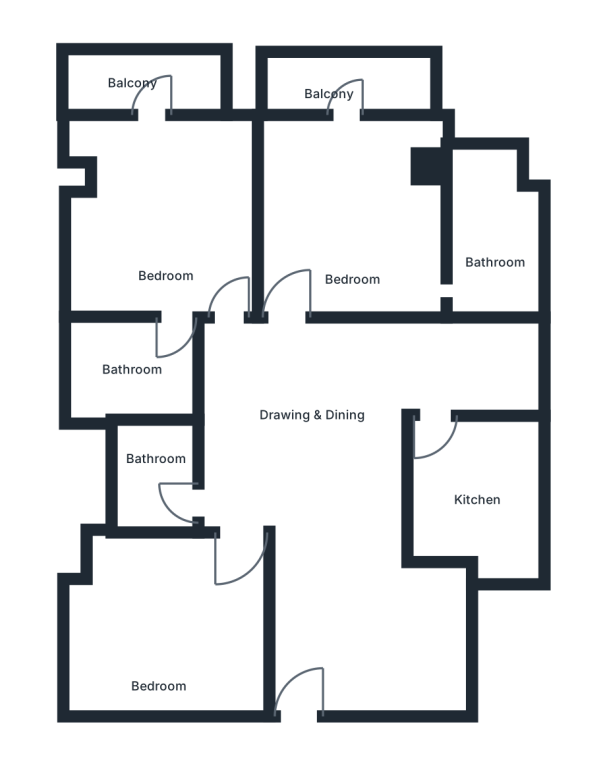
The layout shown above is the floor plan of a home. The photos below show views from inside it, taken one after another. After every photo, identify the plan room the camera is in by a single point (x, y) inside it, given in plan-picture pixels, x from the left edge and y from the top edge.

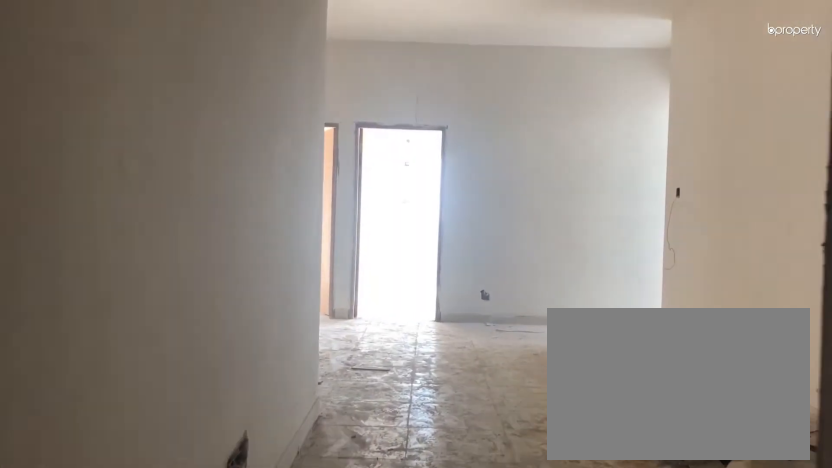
(308, 702)
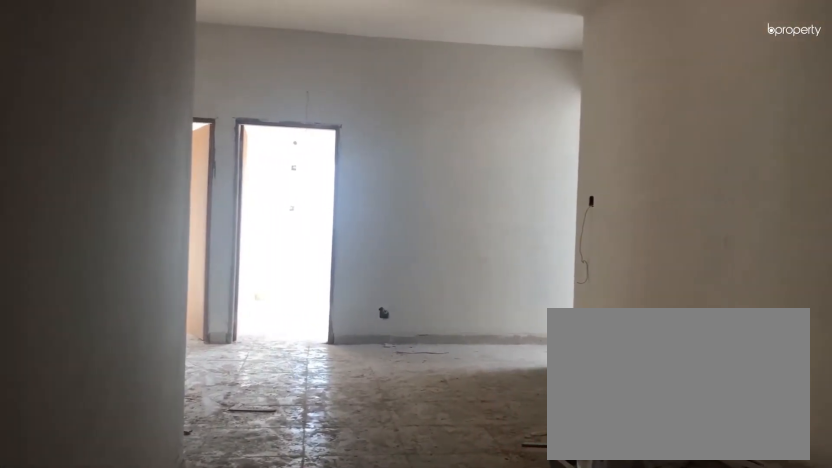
(306, 472)
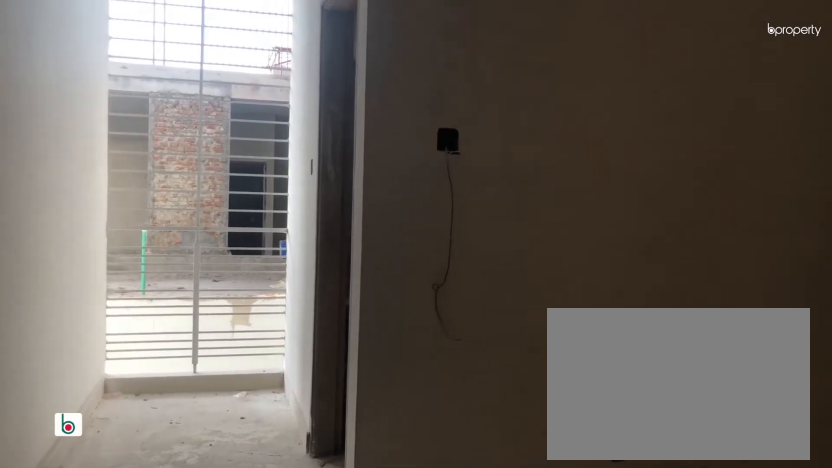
(306, 471)
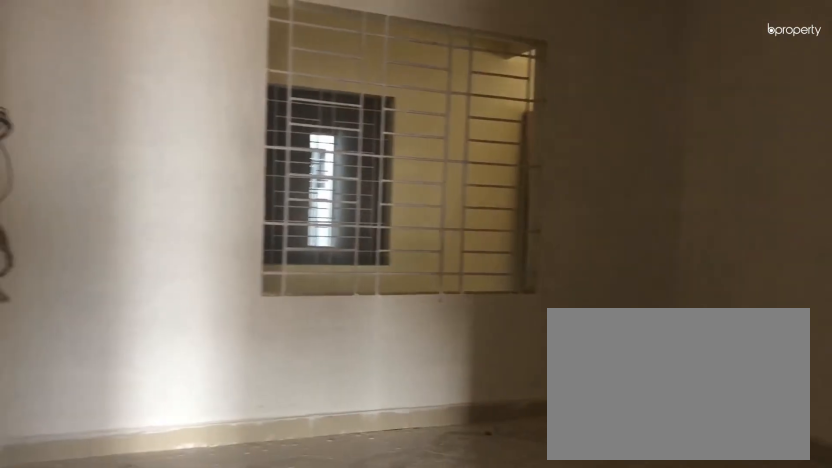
(164, 658)
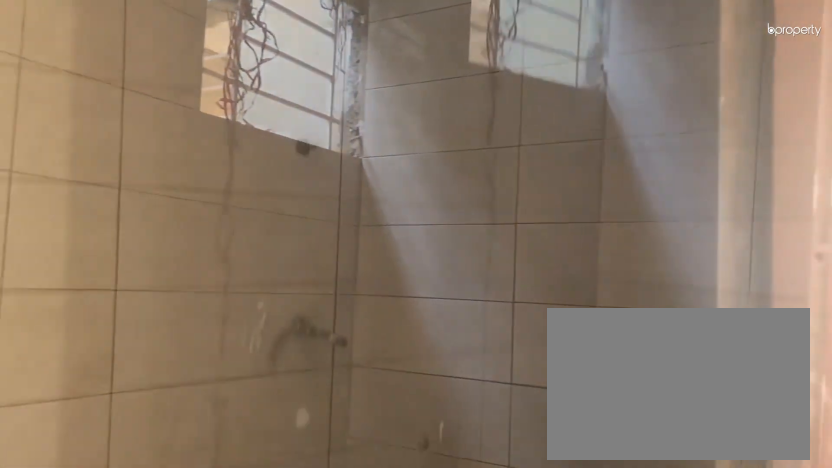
(164, 453)
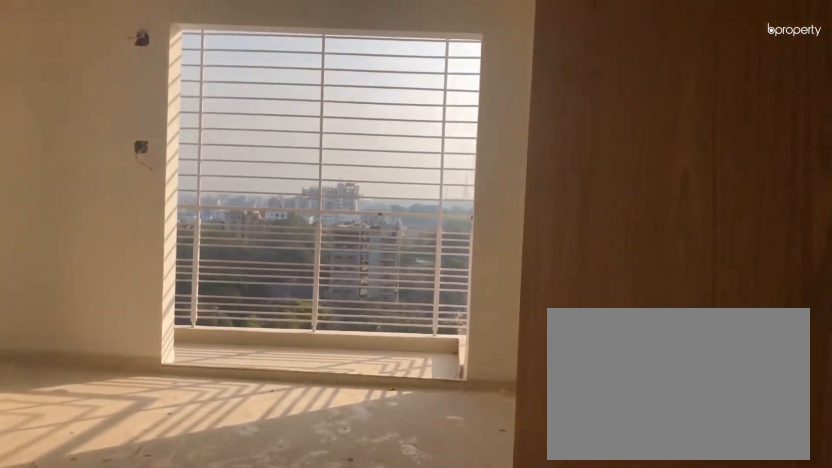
(164, 222)
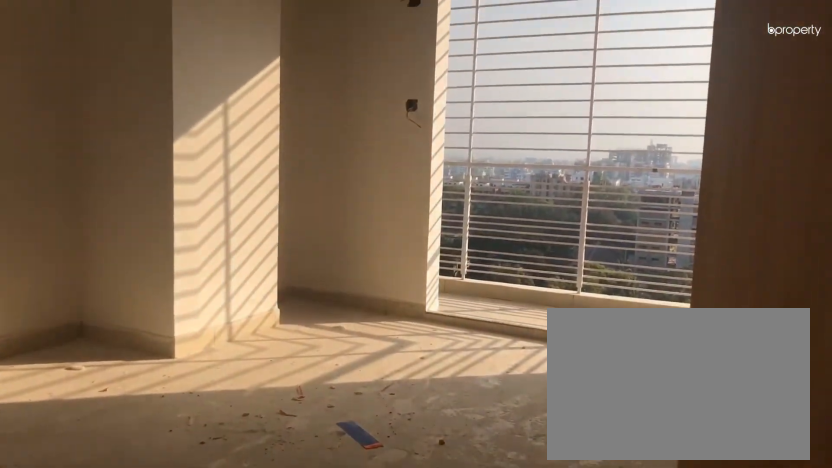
(164, 222)
